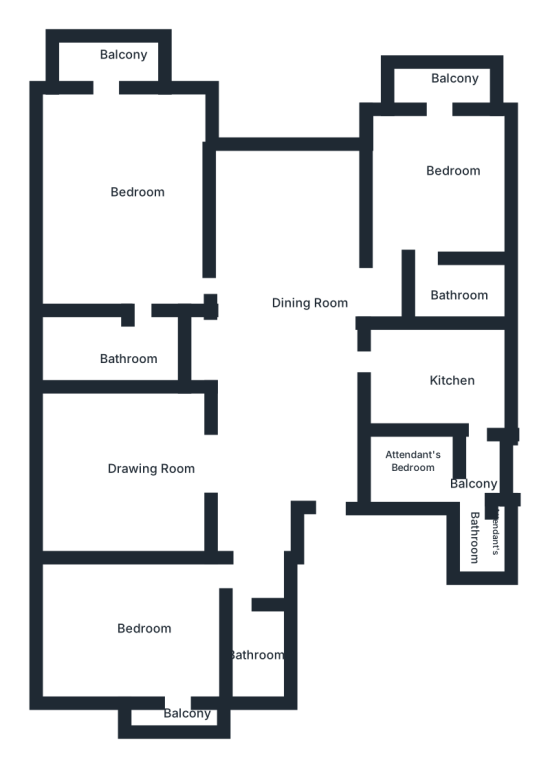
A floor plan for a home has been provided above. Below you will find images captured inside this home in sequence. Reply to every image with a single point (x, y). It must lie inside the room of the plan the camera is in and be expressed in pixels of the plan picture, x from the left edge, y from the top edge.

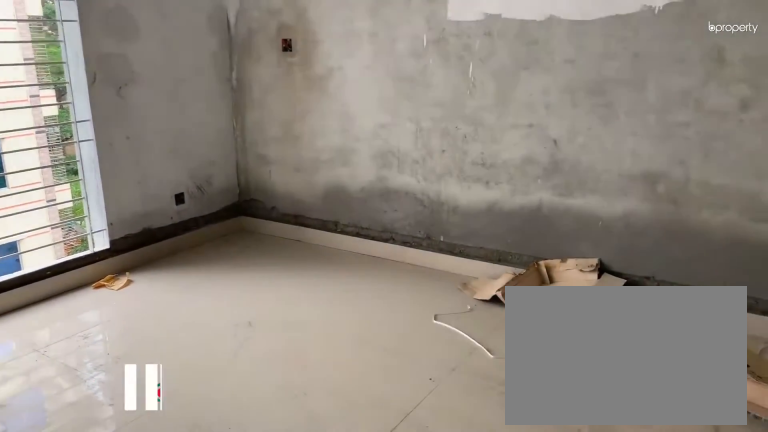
(121, 466)
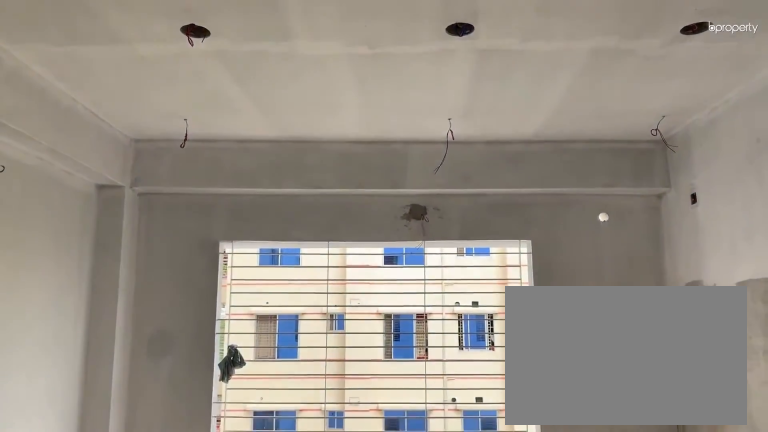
(133, 467)
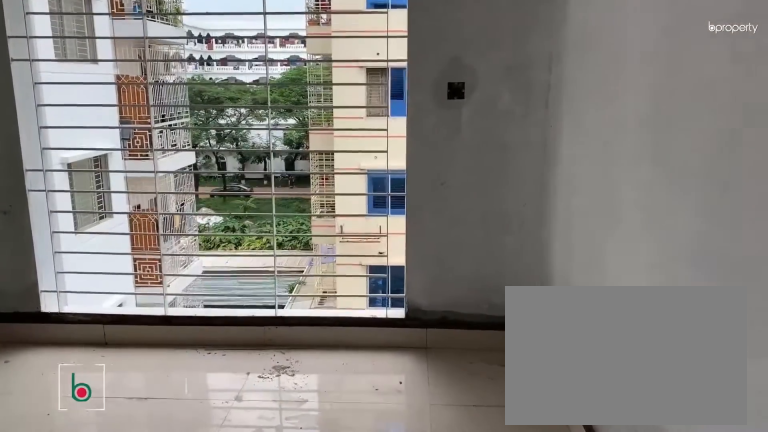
(152, 619)
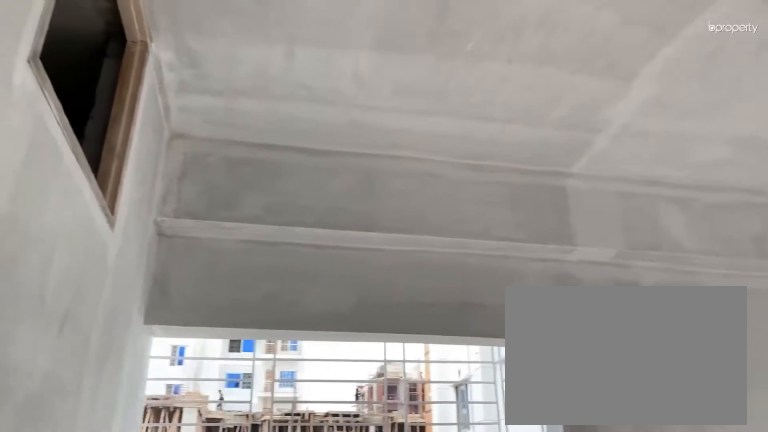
(162, 626)
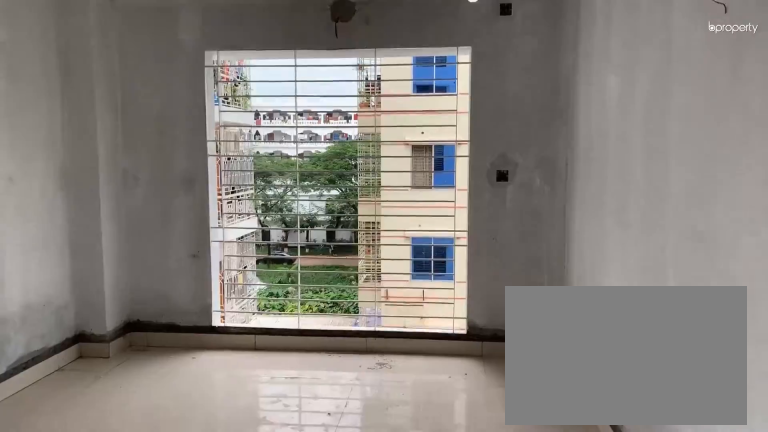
(162, 626)
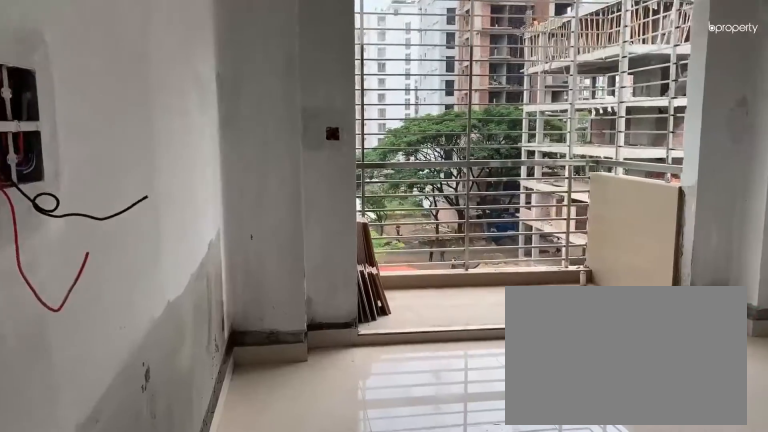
(440, 192)
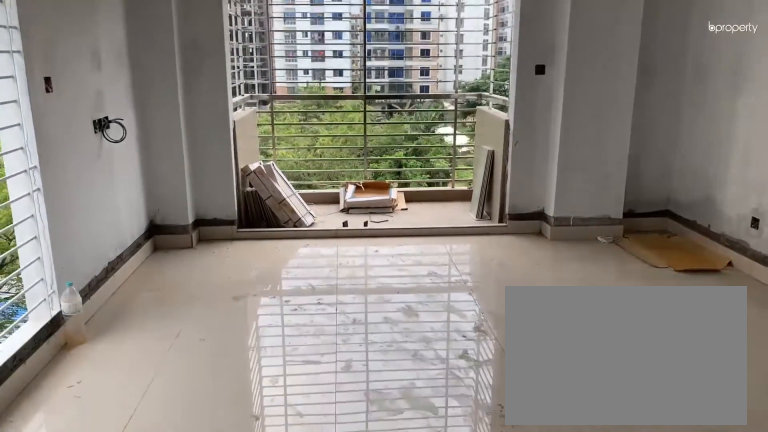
(137, 215)
